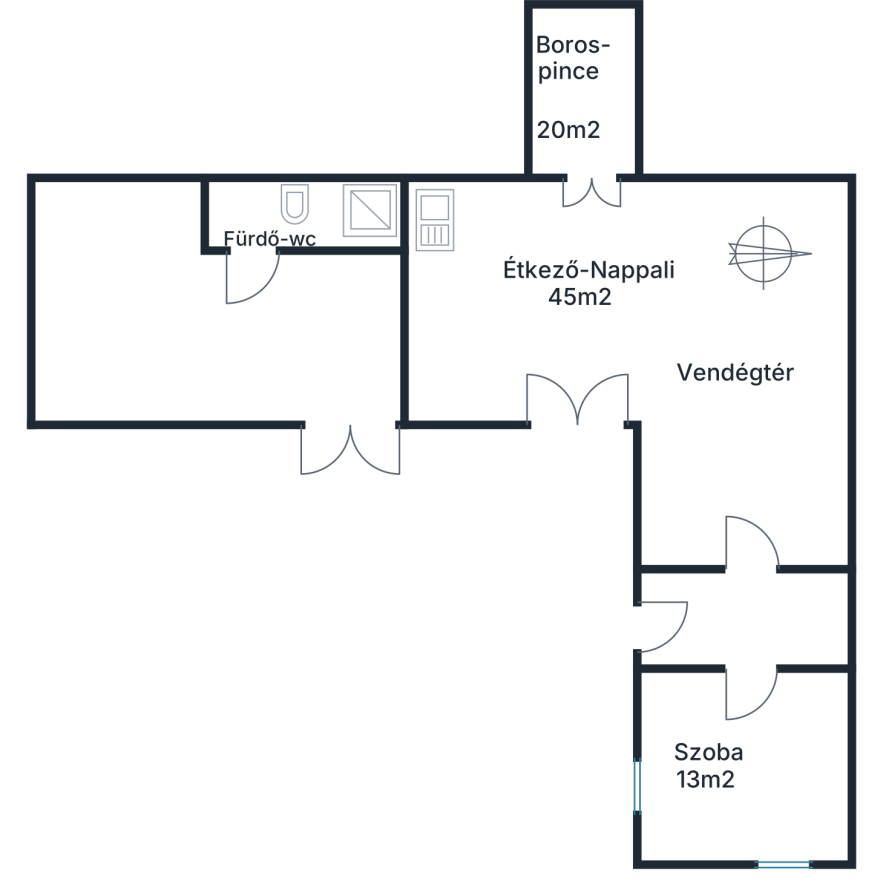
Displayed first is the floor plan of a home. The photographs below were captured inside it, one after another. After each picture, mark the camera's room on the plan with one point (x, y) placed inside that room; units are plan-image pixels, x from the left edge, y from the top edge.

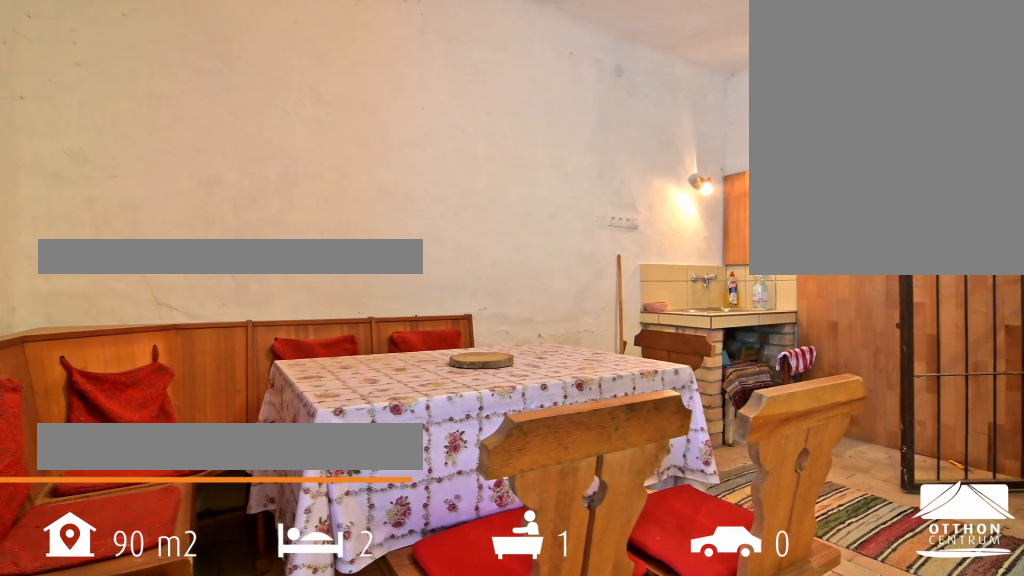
(574, 303)
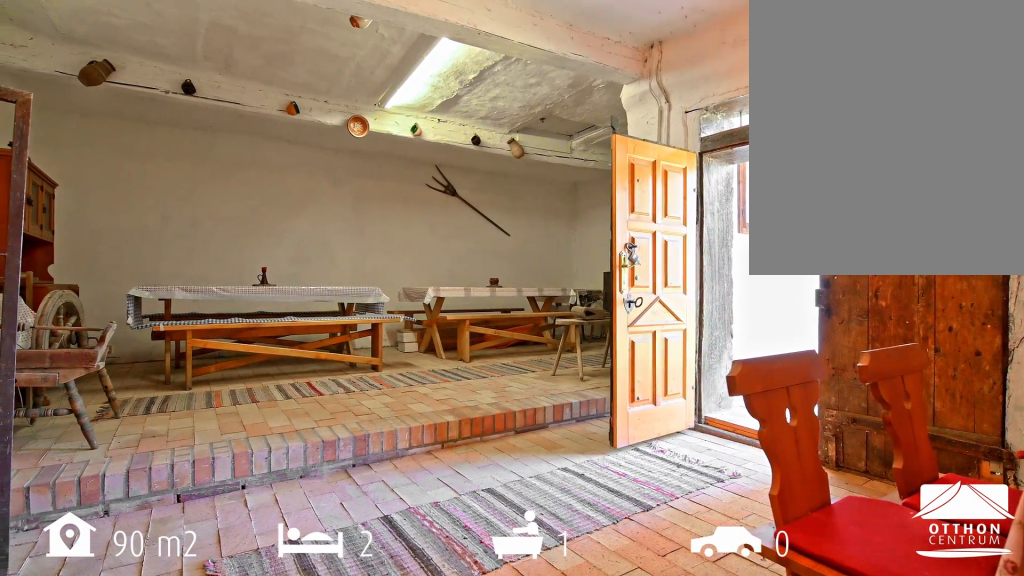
(574, 303)
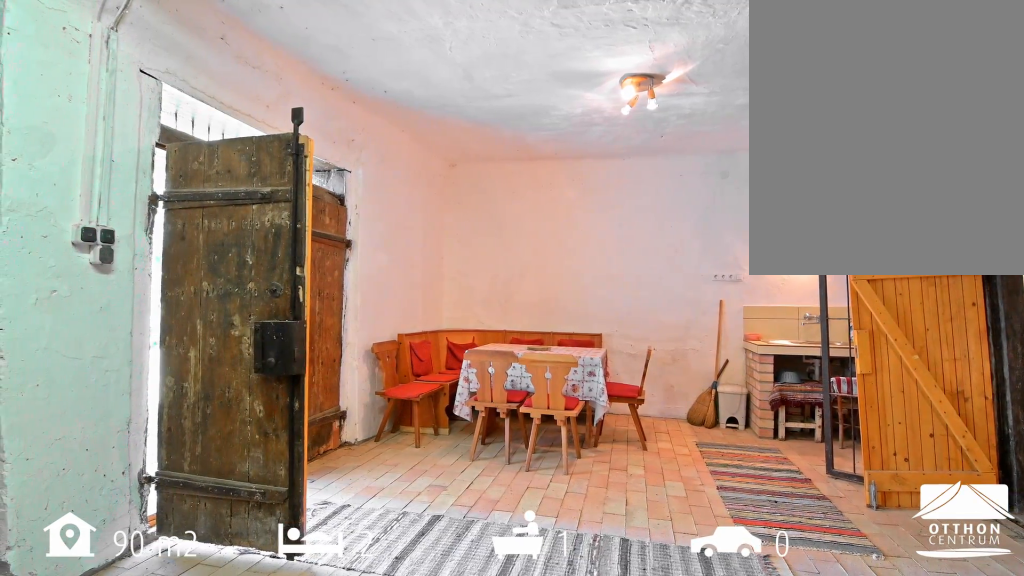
(754, 368)
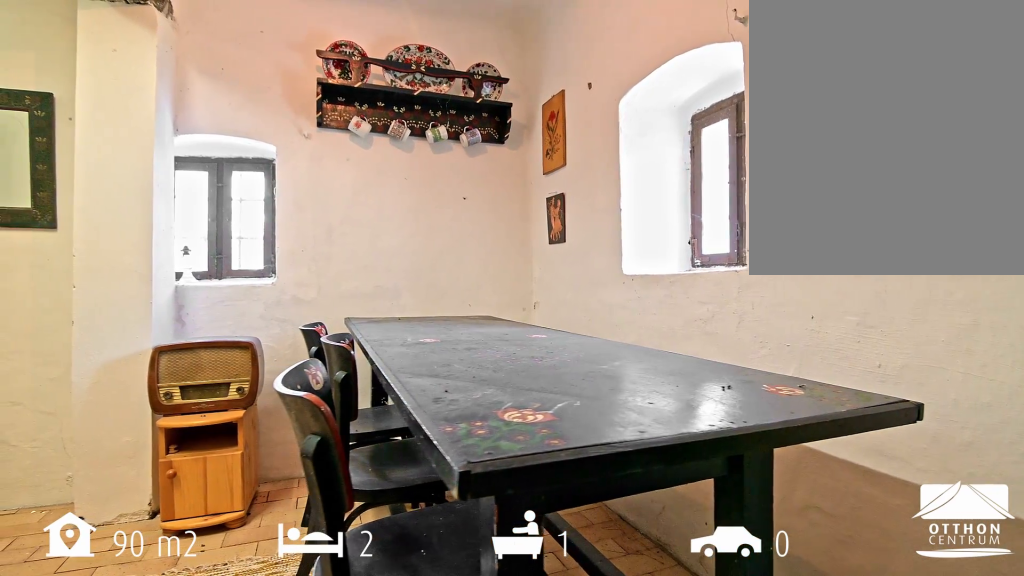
(745, 764)
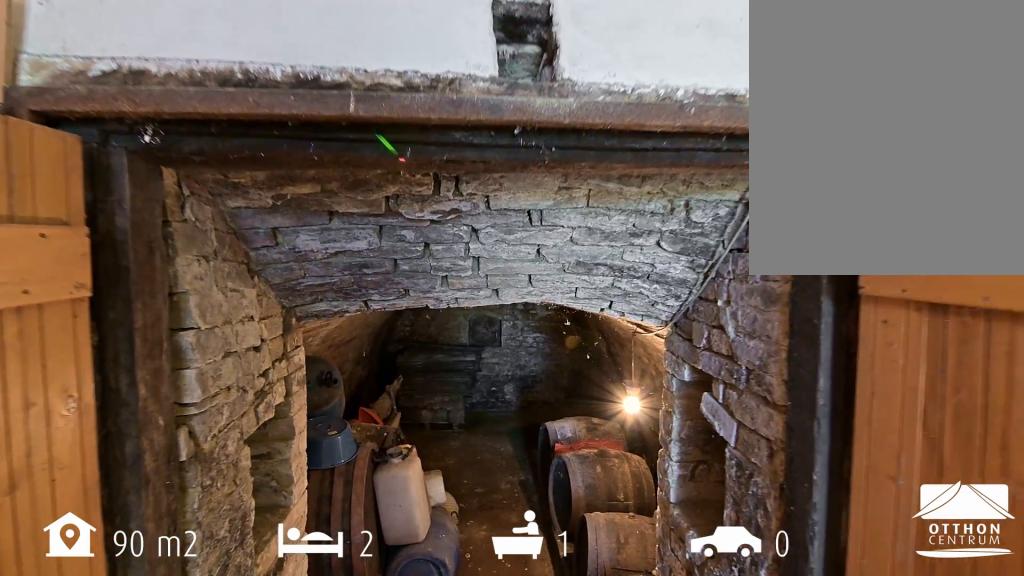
(754, 368)
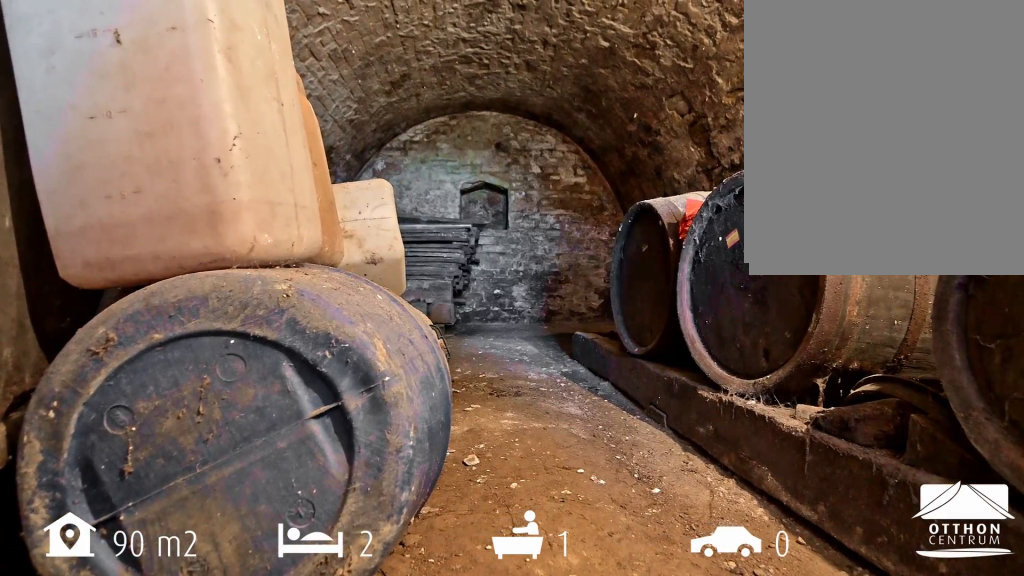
(584, 82)
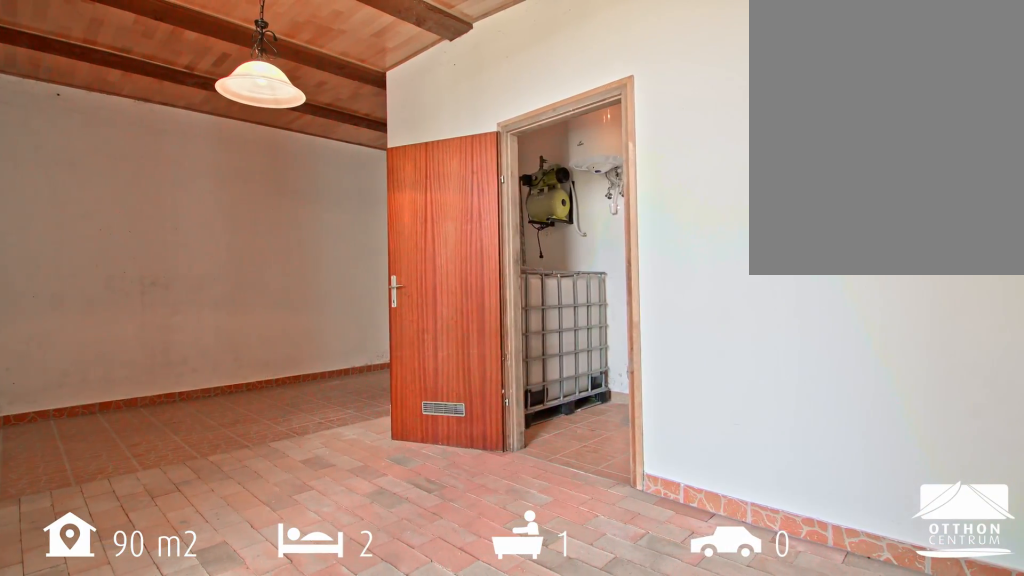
(263, 338)
